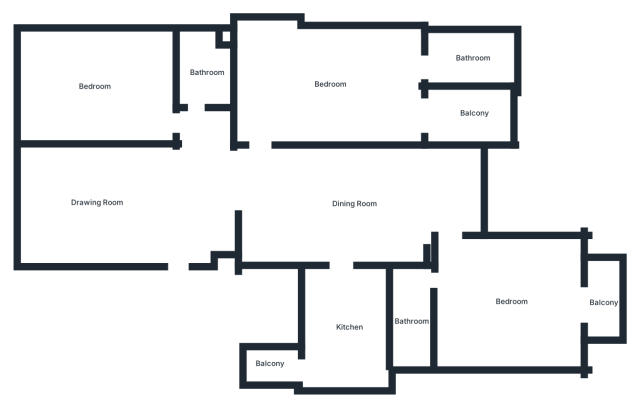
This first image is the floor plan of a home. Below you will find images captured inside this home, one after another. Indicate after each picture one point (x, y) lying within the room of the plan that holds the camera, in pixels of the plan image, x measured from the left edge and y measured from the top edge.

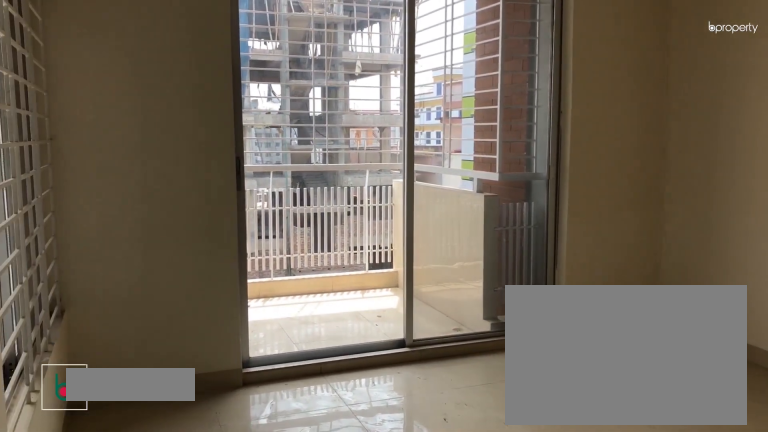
(511, 302)
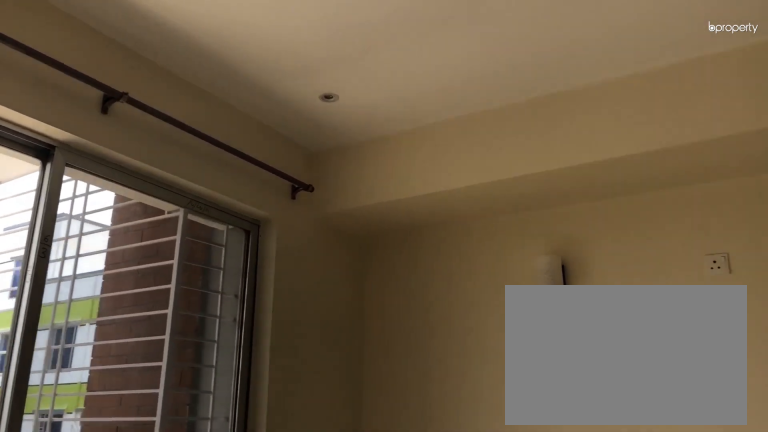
(511, 302)
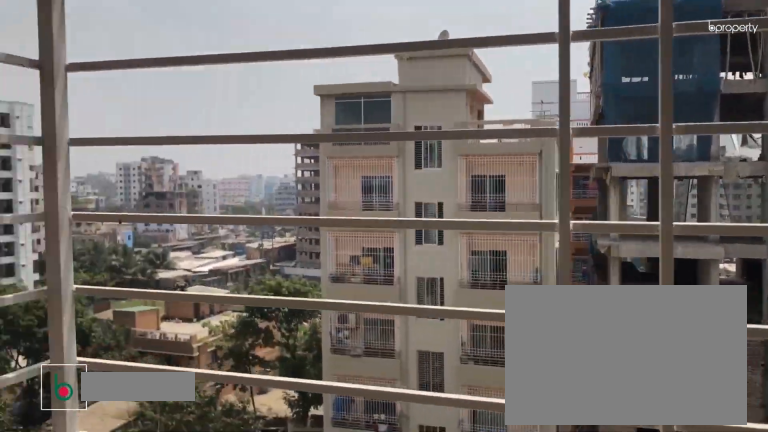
(605, 303)
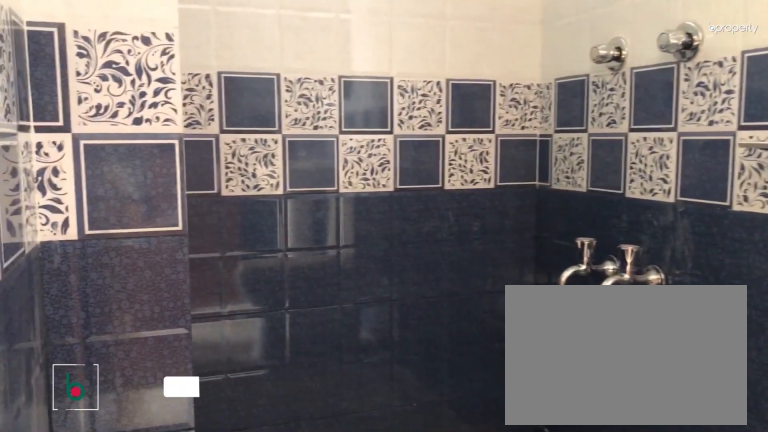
(411, 321)
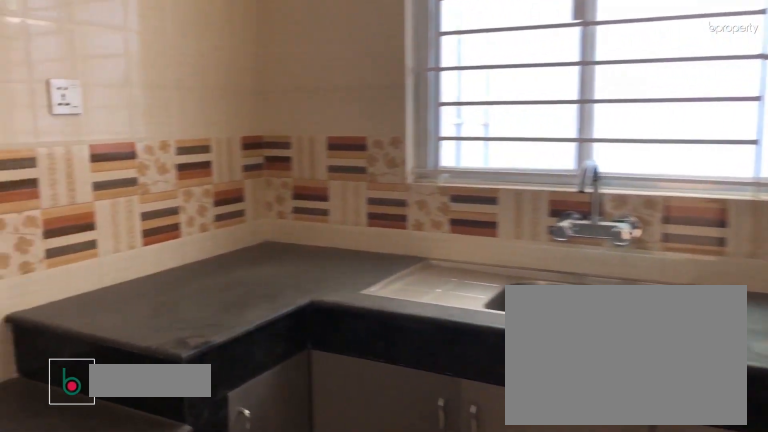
(349, 327)
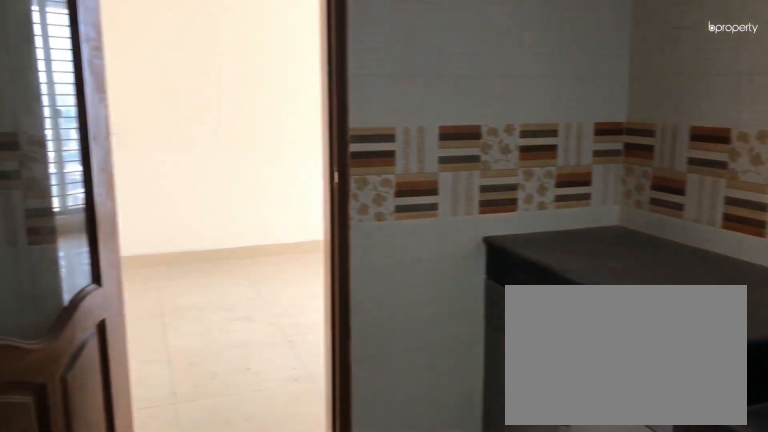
(349, 327)
